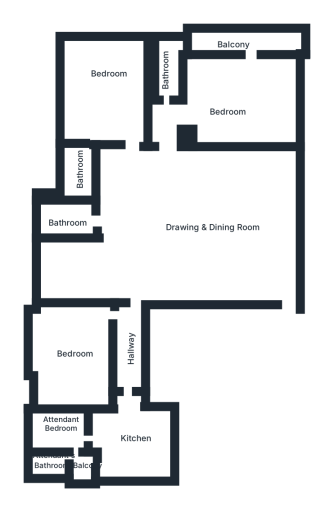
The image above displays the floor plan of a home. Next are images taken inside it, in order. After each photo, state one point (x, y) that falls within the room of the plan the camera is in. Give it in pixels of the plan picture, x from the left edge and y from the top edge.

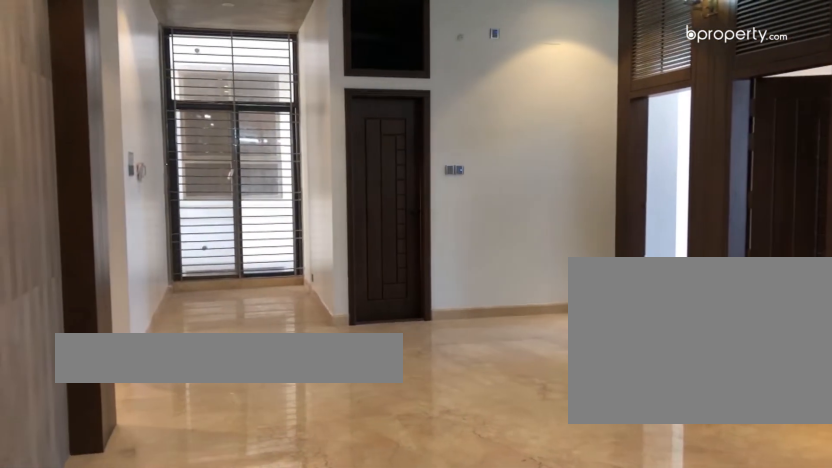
(250, 247)
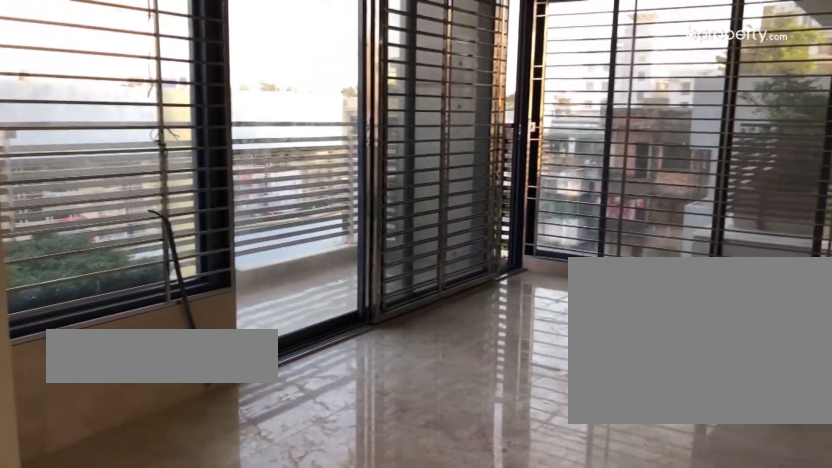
(240, 98)
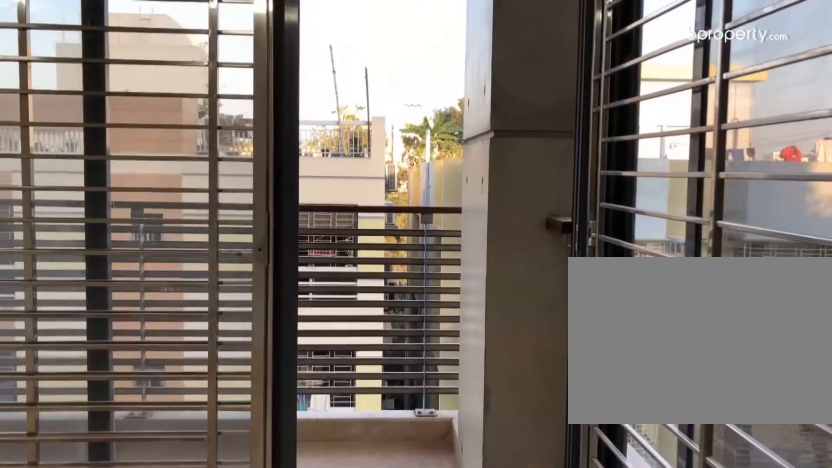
(240, 98)
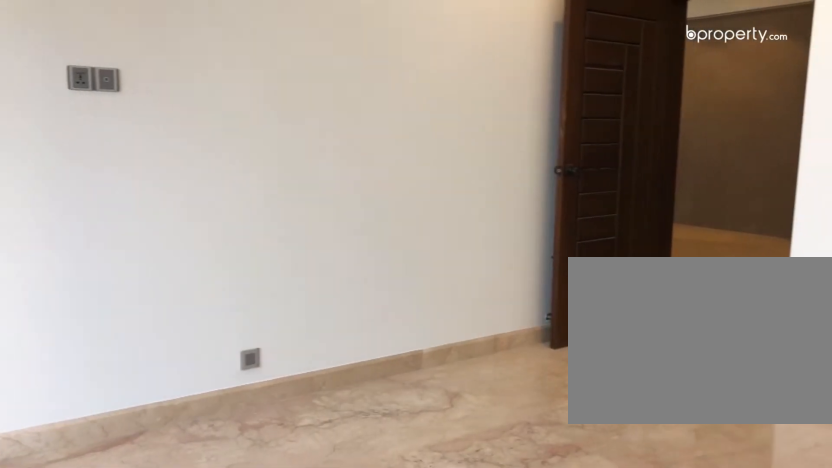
(105, 94)
